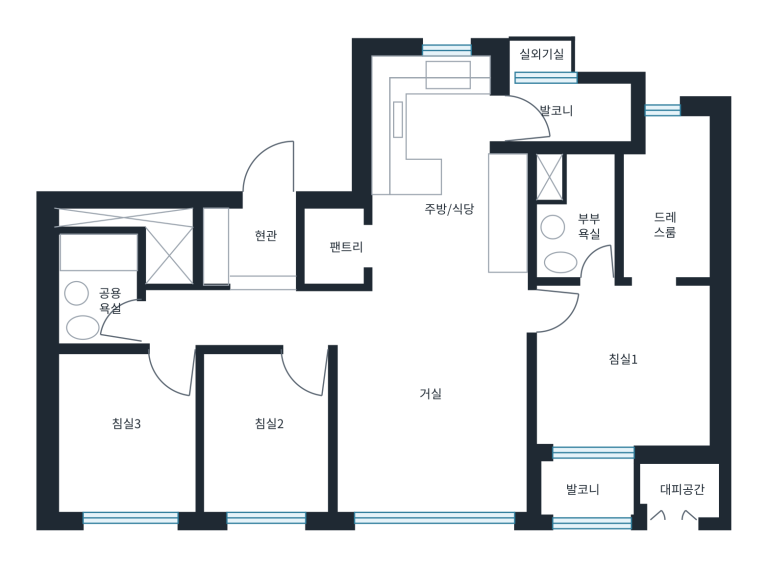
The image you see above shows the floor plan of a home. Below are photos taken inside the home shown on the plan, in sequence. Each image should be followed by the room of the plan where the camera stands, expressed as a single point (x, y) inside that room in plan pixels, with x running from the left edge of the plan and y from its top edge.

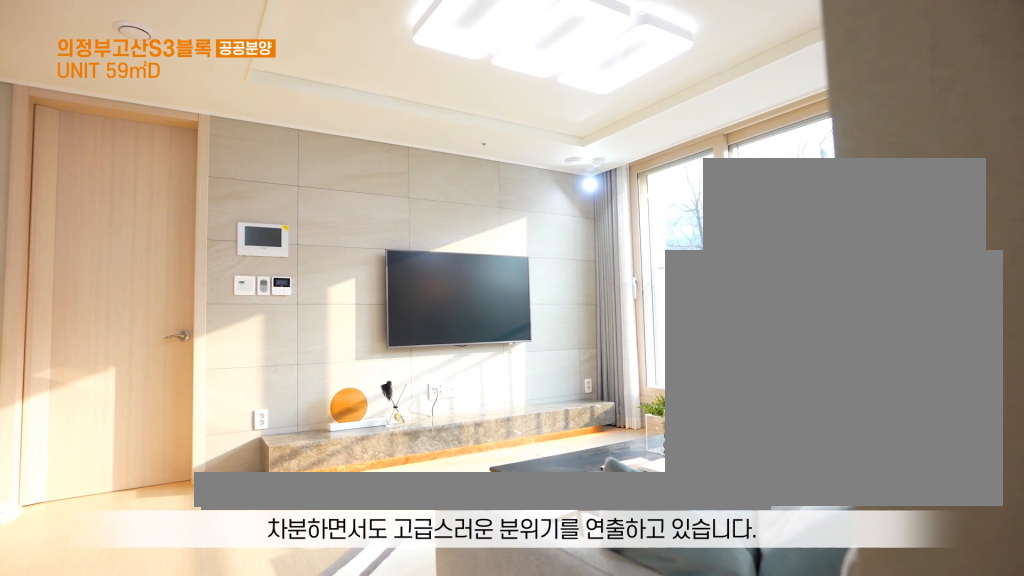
(432, 382)
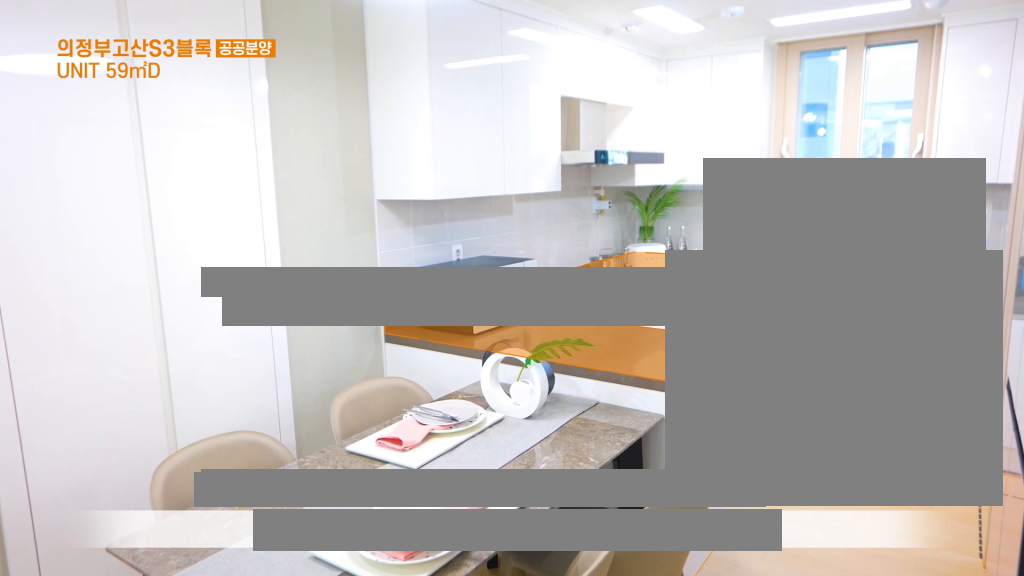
(448, 199)
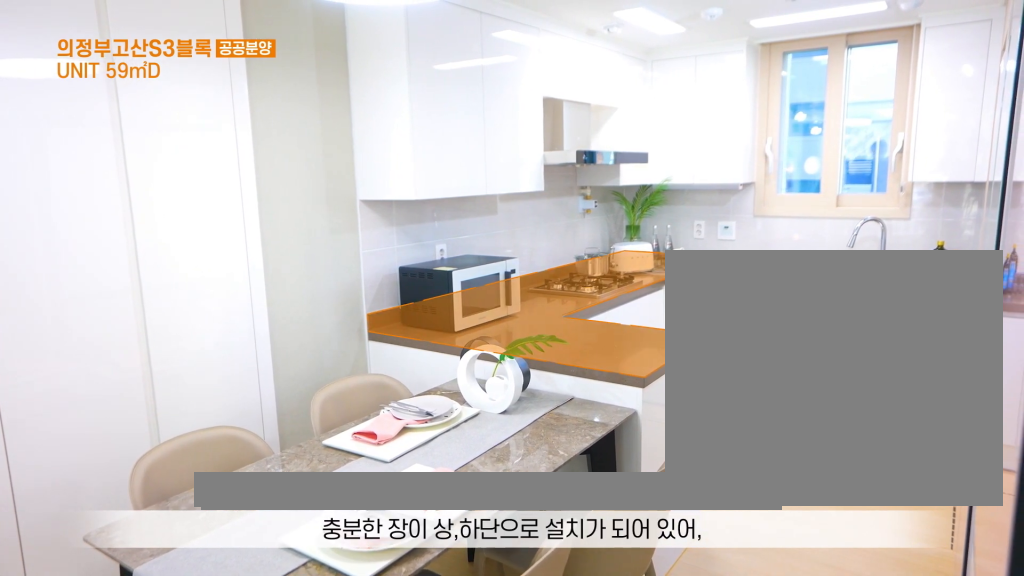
(448, 199)
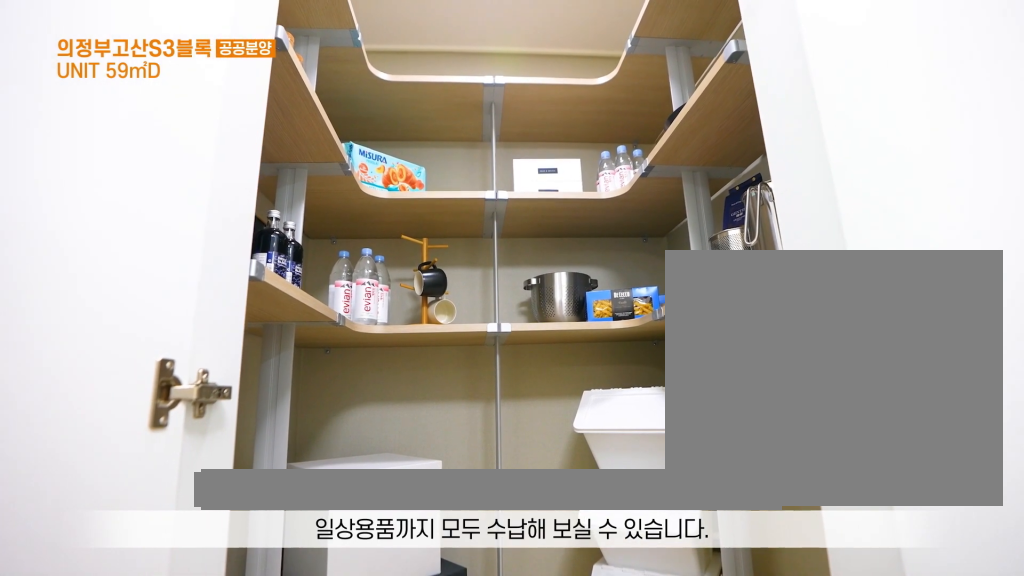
(345, 232)
